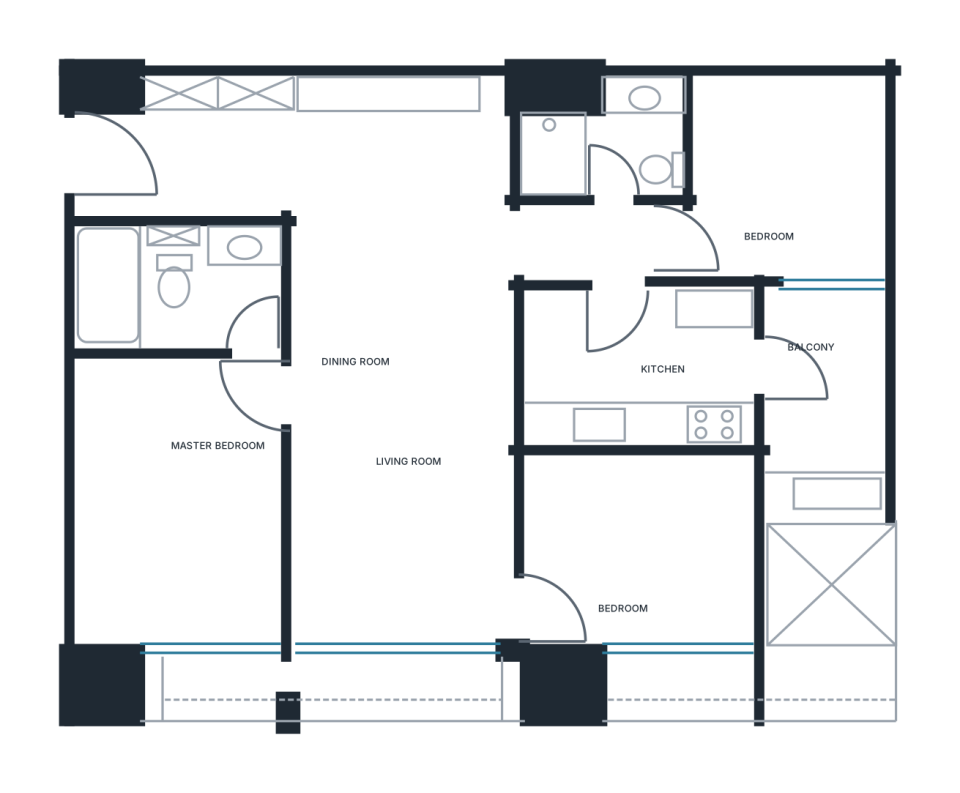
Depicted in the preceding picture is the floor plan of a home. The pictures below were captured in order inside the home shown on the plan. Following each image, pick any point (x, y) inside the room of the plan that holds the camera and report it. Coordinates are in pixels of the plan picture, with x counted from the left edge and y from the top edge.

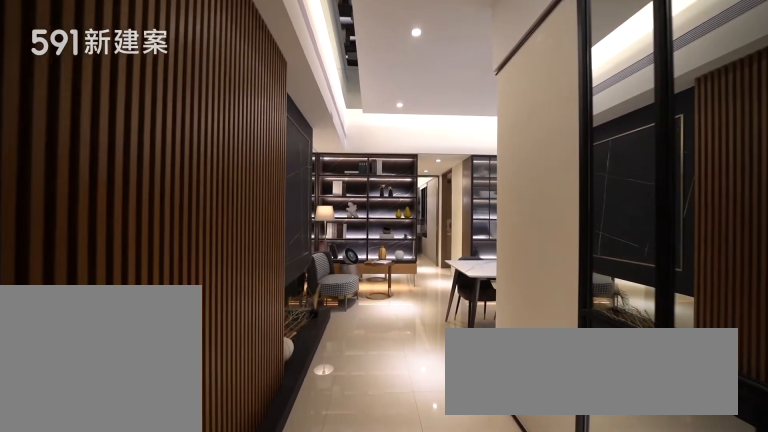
(185, 144)
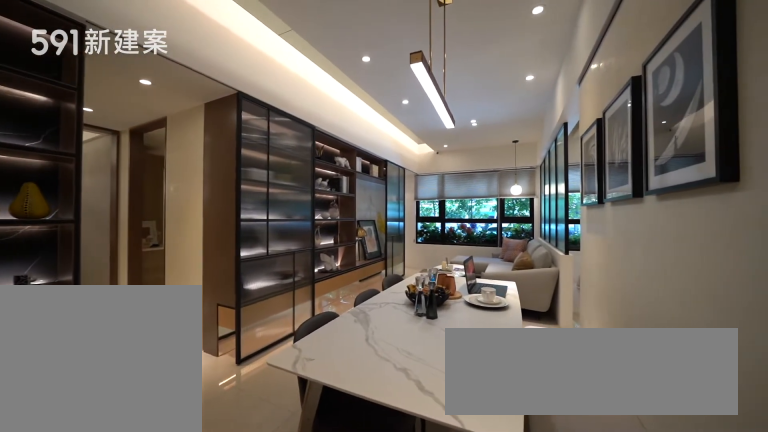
(402, 436)
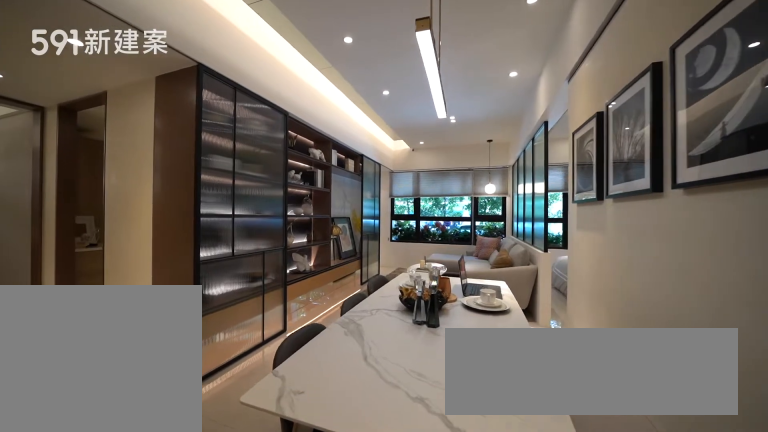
(402, 436)
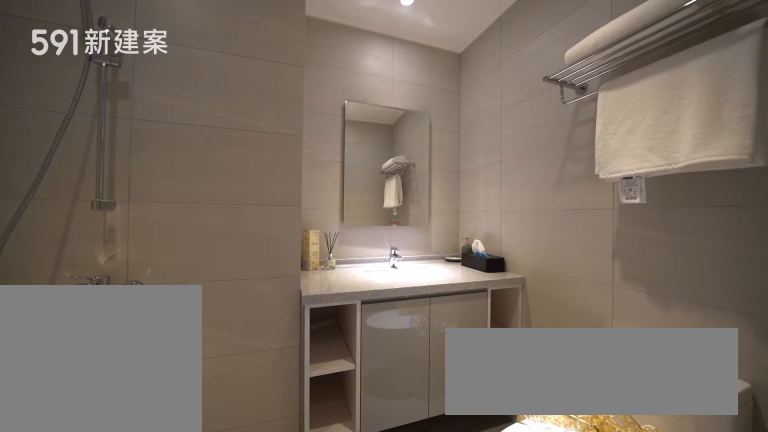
(606, 133)
